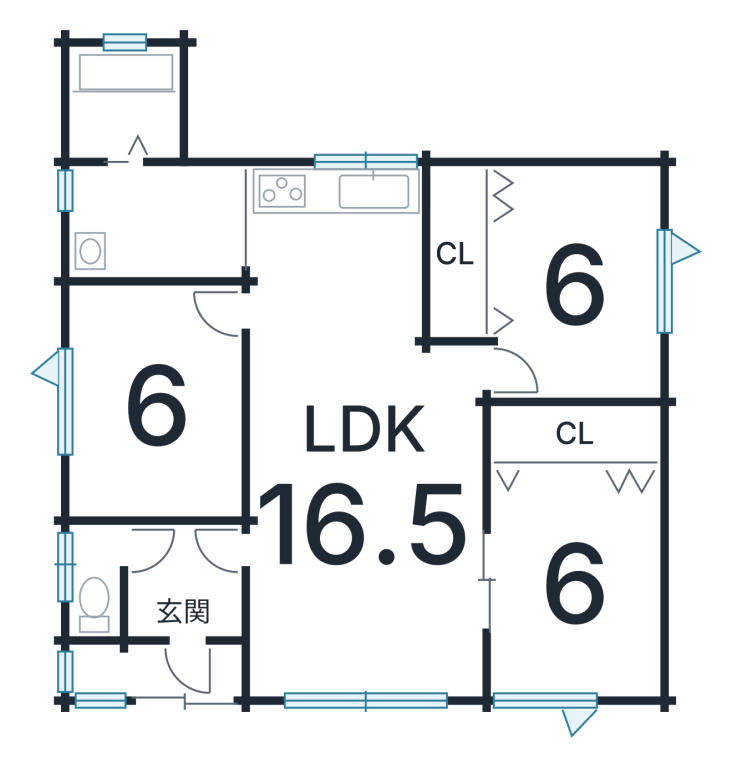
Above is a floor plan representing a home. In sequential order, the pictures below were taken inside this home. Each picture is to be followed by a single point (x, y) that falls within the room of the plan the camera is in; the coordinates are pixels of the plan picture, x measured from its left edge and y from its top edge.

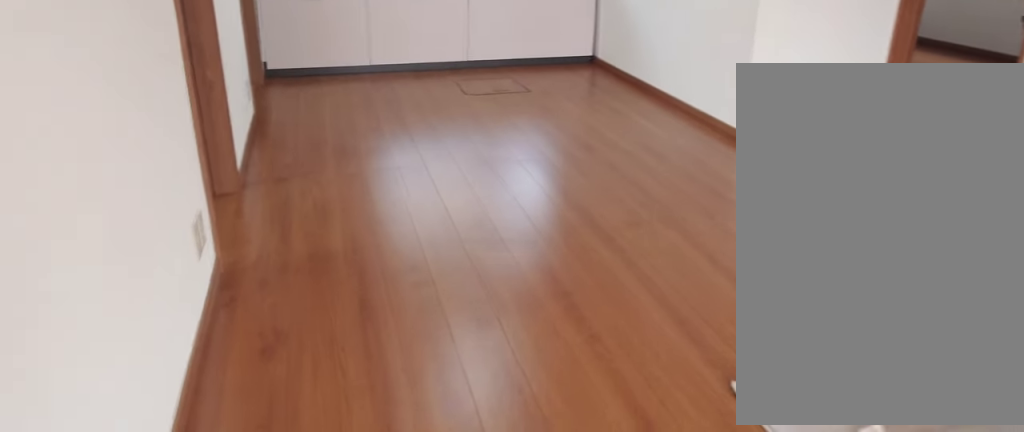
(369, 509)
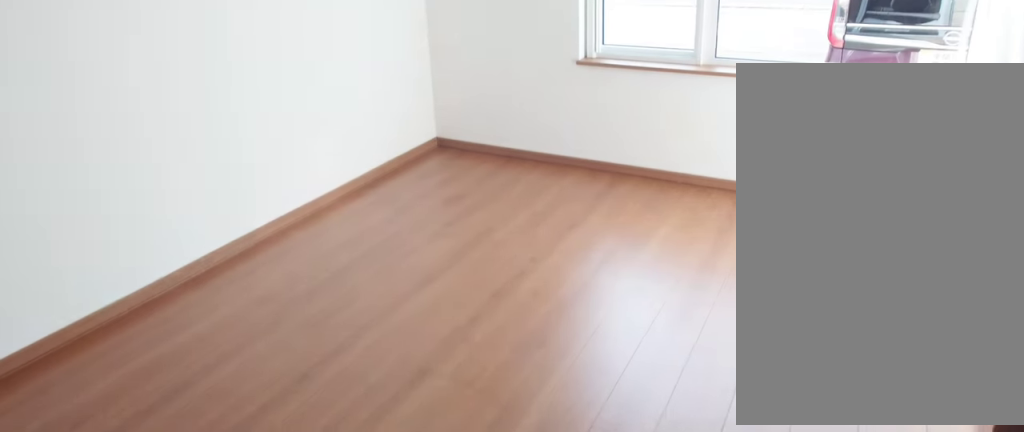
(581, 587)
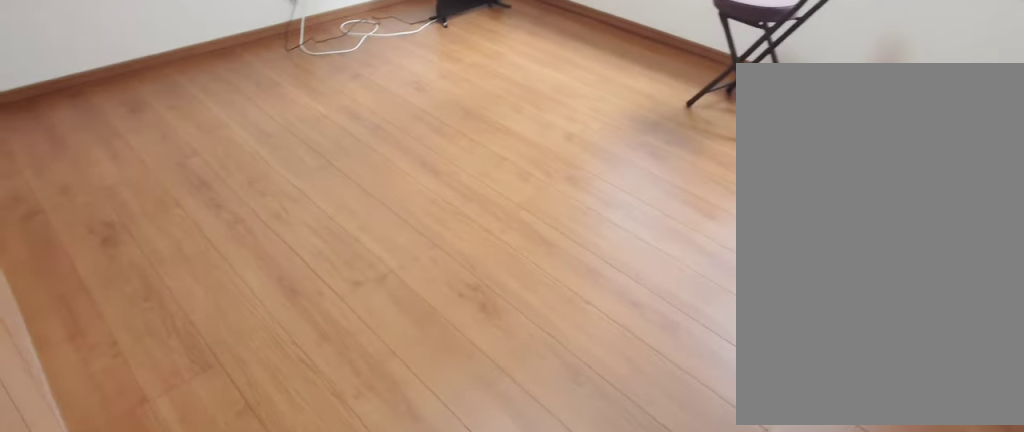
(566, 303)
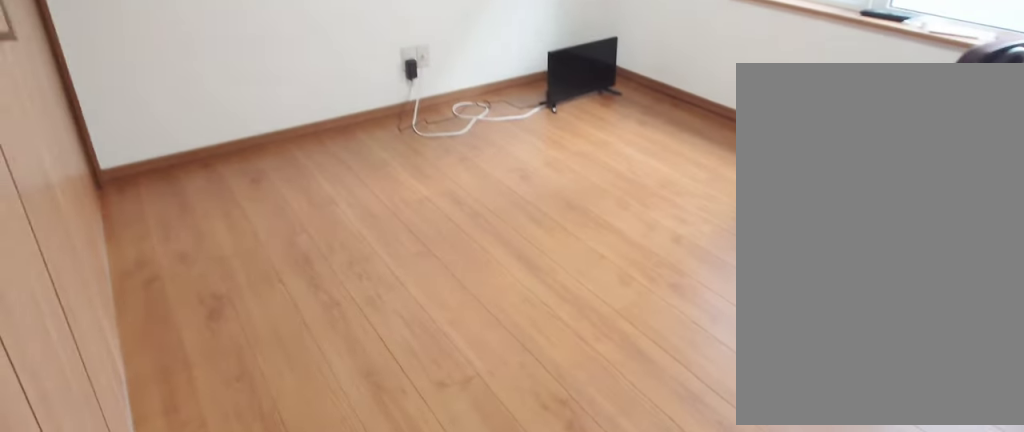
(566, 303)
